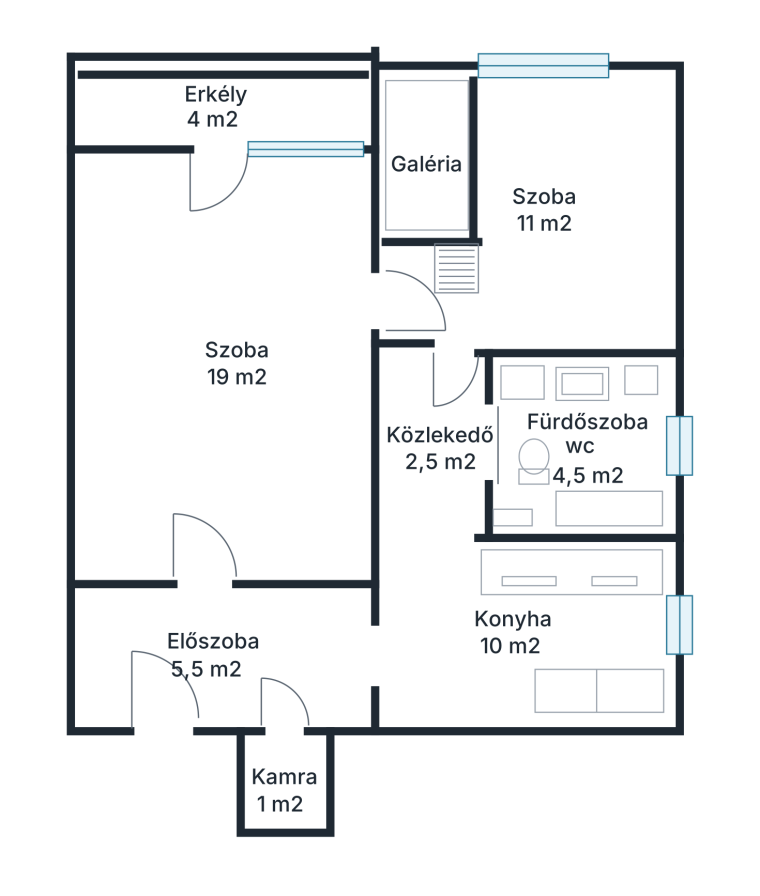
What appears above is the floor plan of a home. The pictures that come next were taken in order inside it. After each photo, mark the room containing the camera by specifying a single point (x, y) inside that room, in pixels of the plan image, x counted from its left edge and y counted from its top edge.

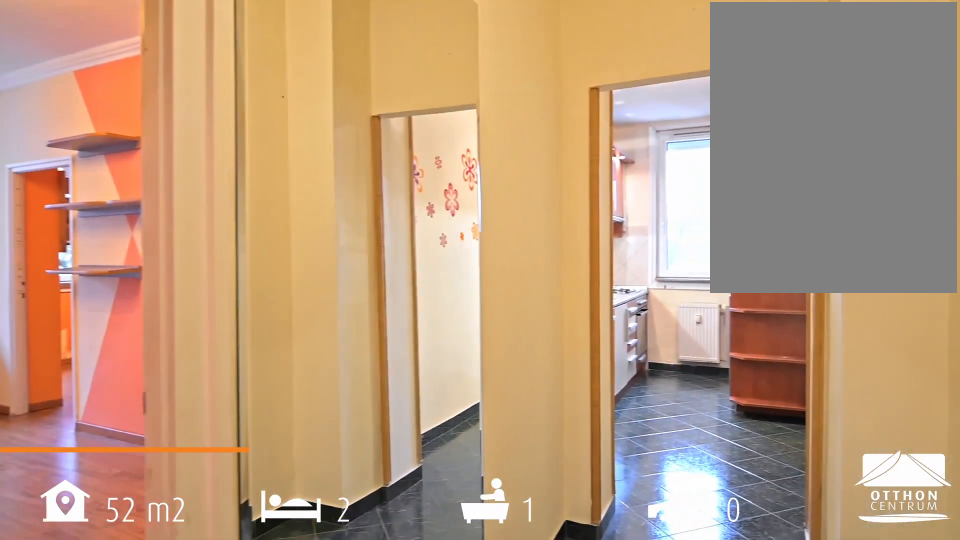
(108, 697)
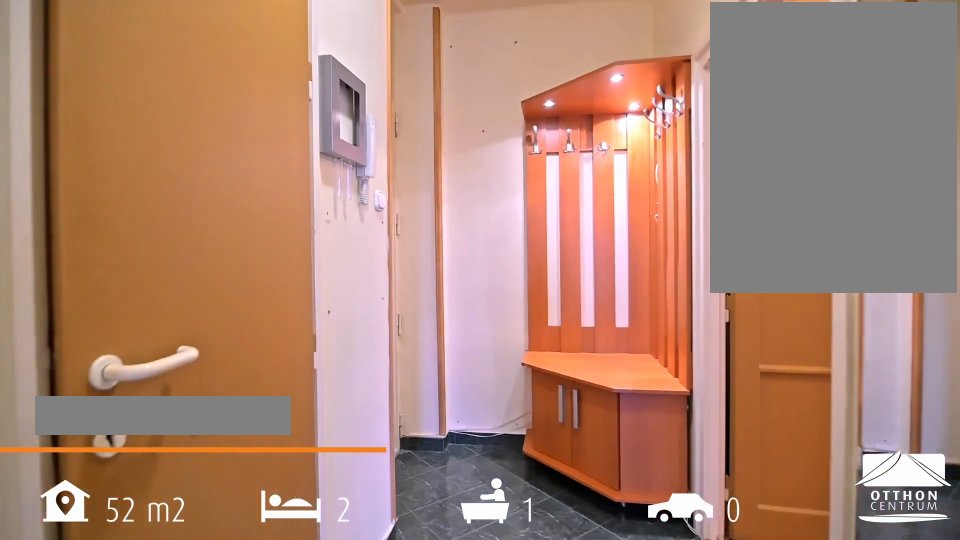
(205, 651)
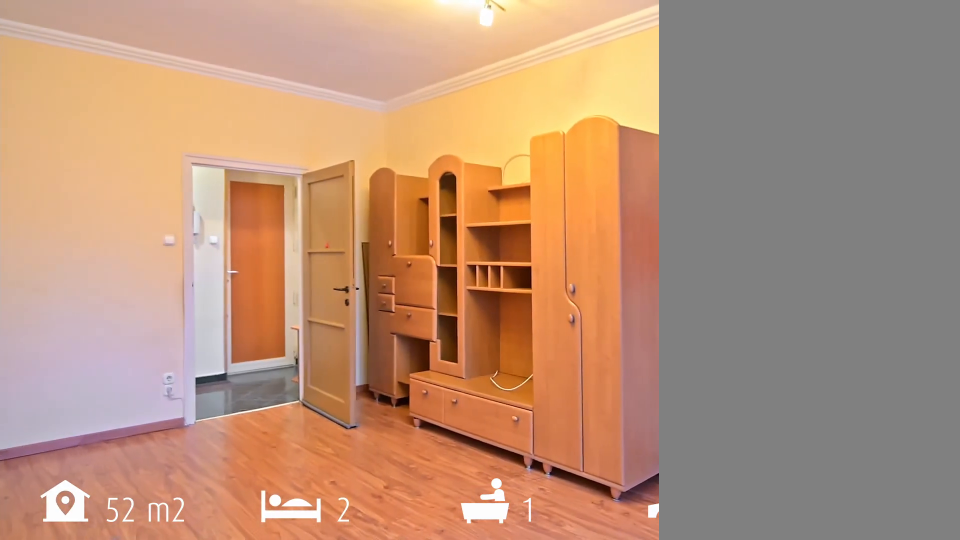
(236, 358)
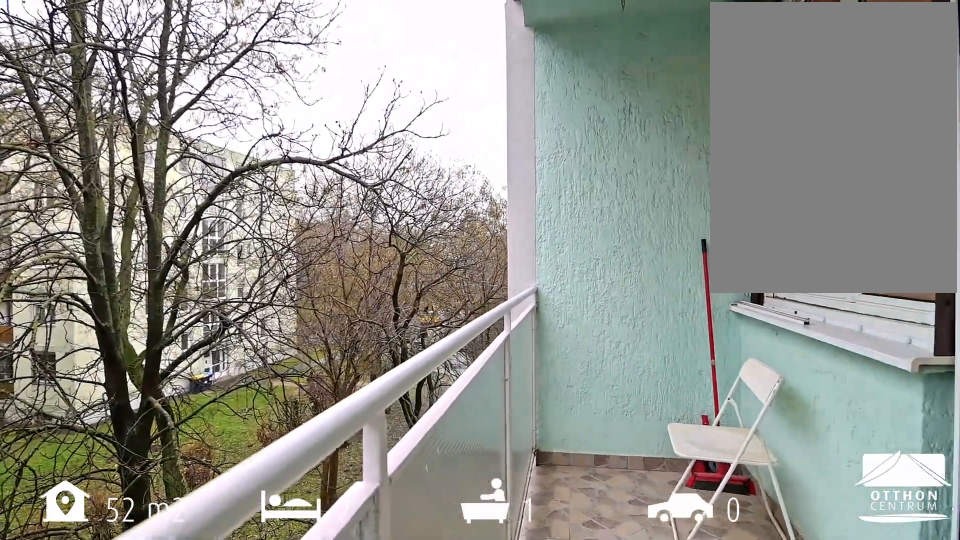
(220, 102)
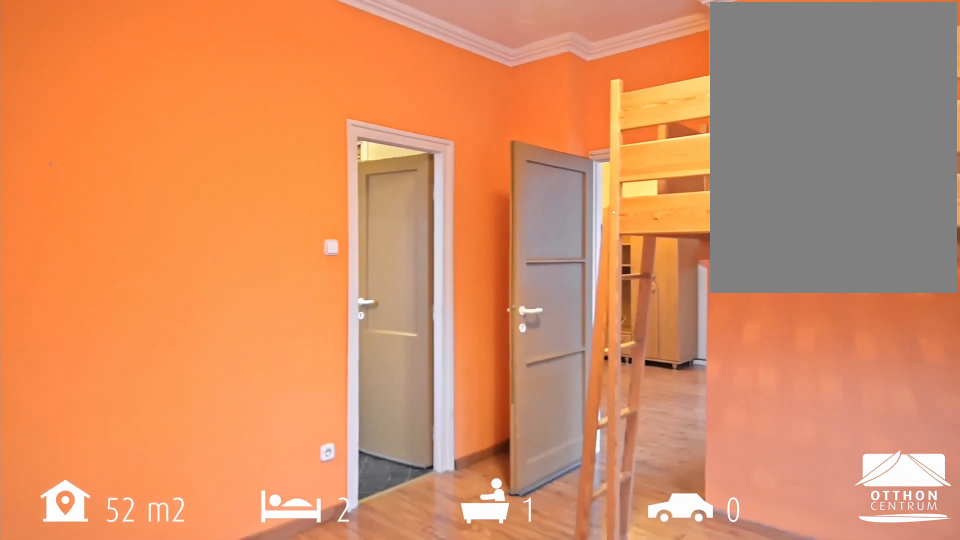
(545, 206)
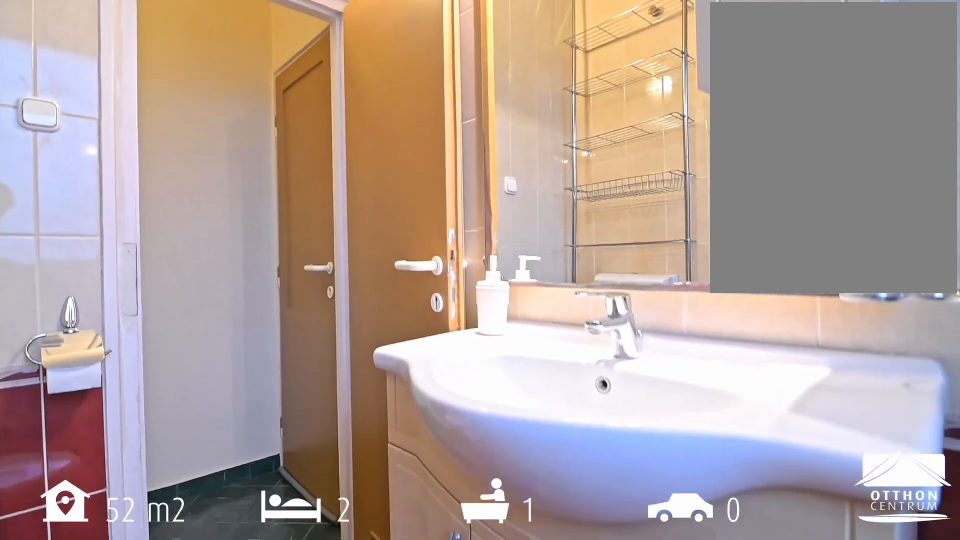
(589, 442)
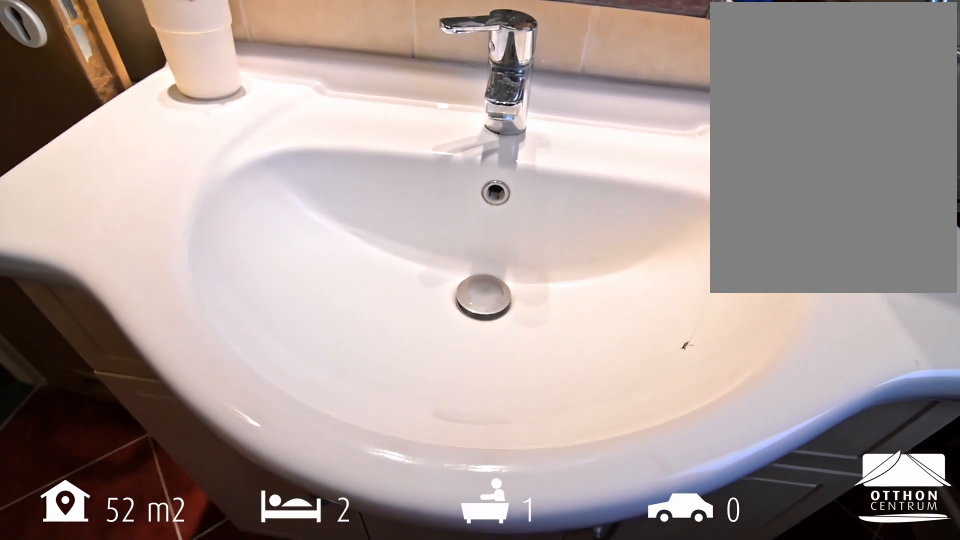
(589, 442)
